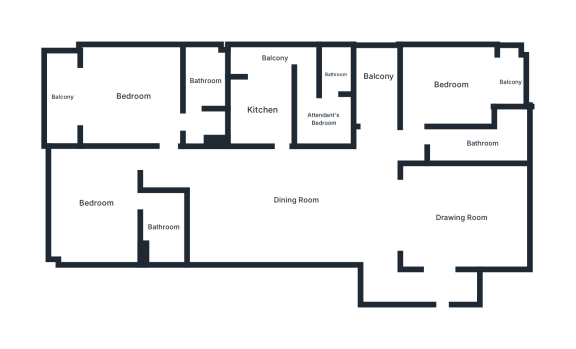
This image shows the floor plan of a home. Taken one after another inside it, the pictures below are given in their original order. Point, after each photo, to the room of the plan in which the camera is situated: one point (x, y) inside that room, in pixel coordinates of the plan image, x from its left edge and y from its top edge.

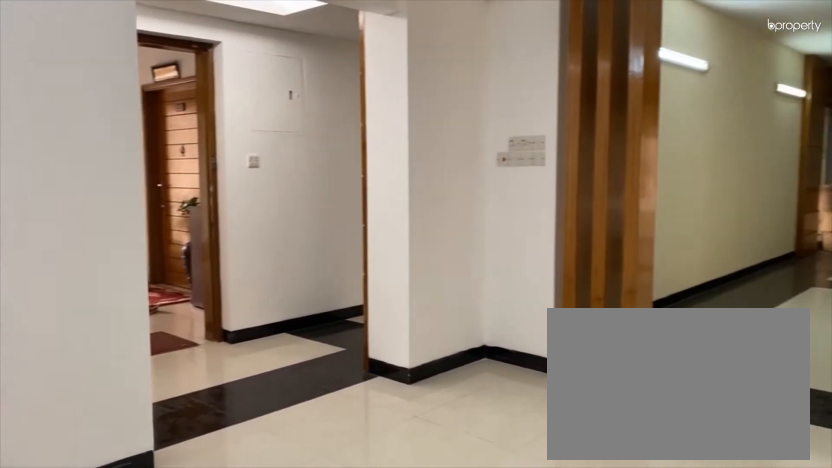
(469, 216)
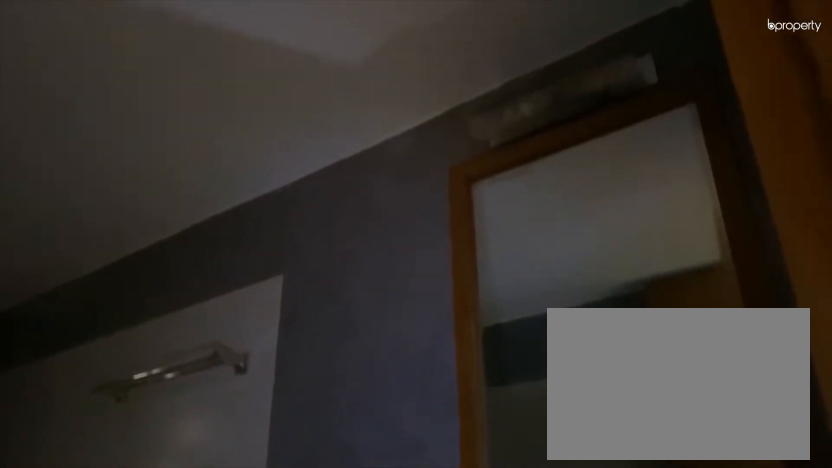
(482, 144)
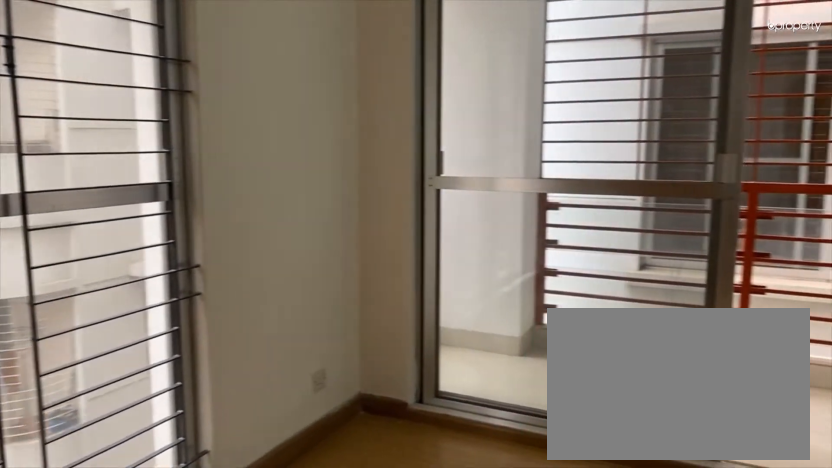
(450, 84)
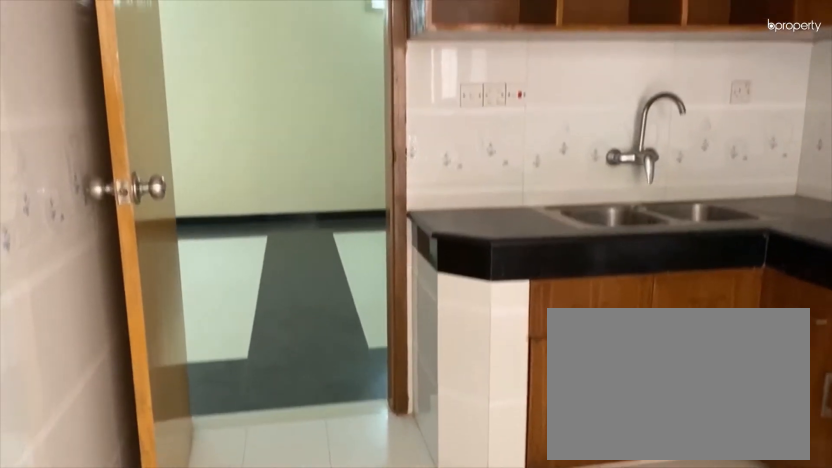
(261, 110)
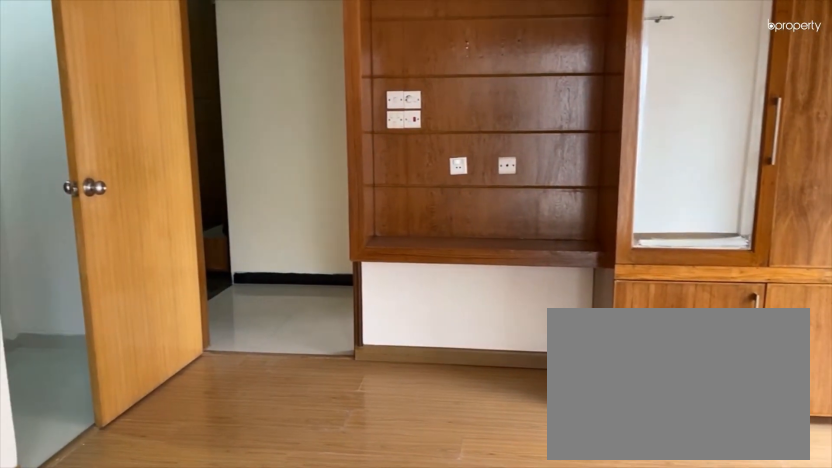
(133, 95)
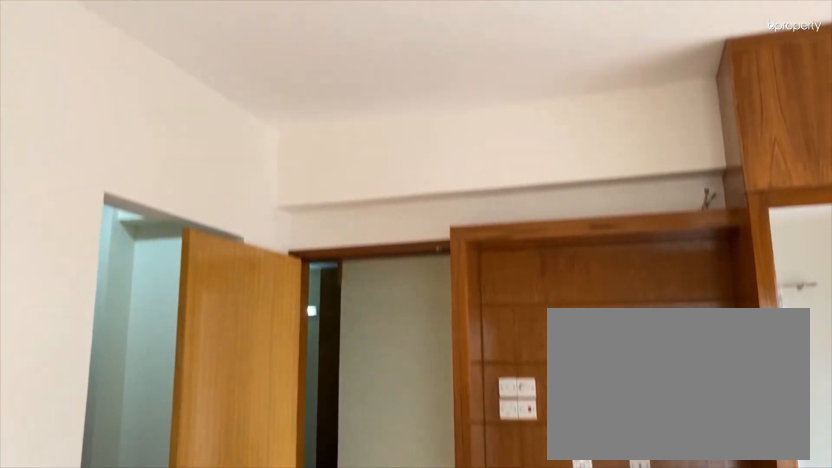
(133, 95)
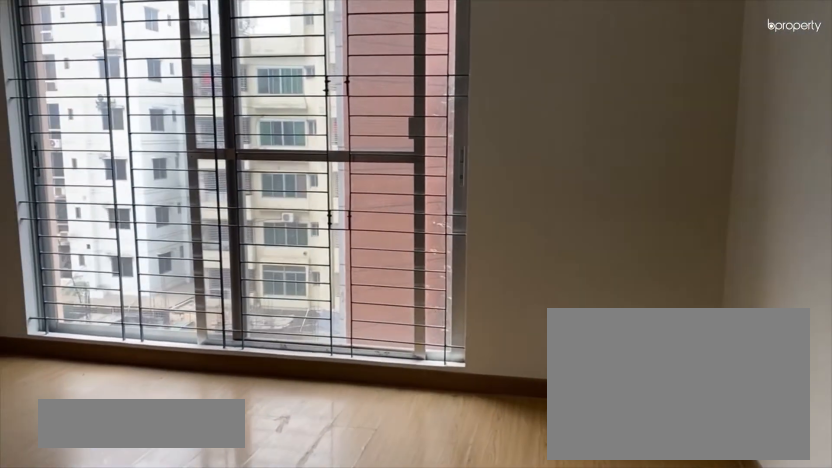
(94, 203)
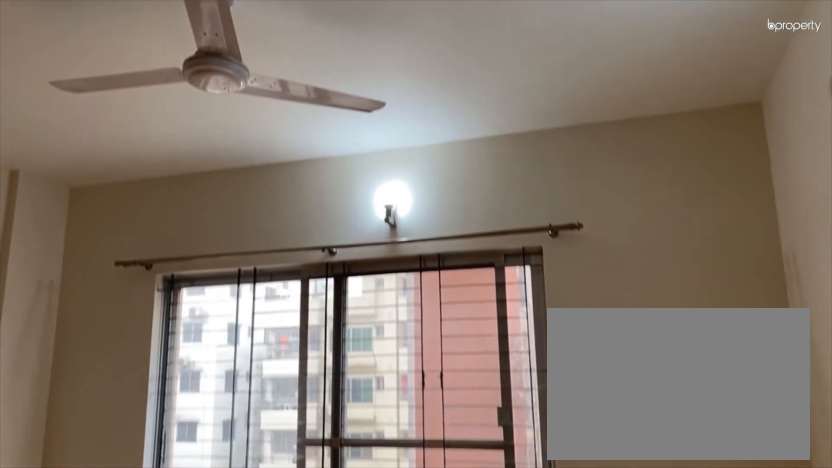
(94, 203)
